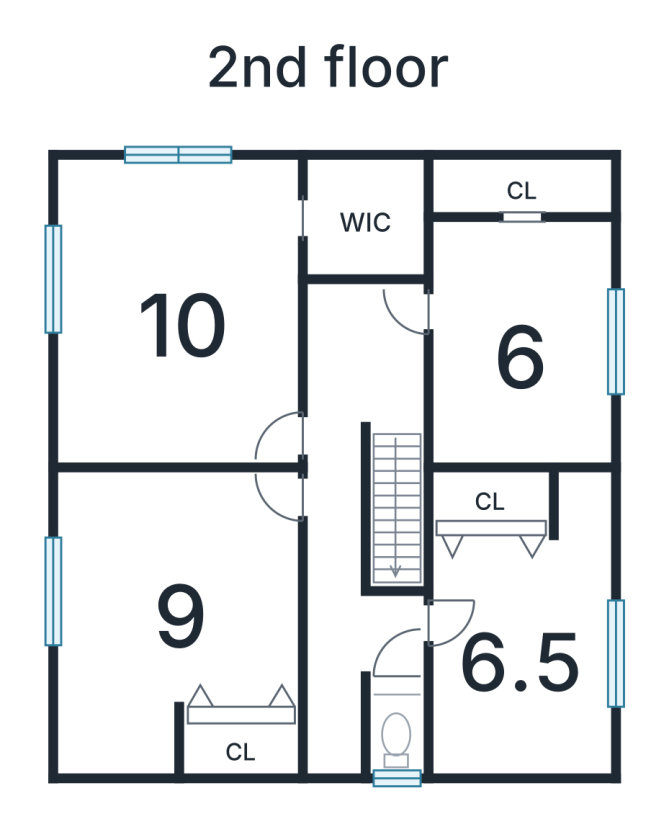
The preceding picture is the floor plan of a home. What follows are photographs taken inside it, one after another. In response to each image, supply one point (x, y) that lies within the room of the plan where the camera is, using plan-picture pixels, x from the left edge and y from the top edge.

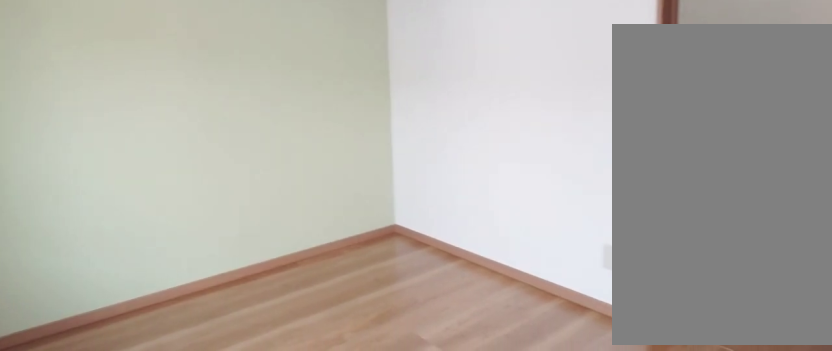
(517, 348)
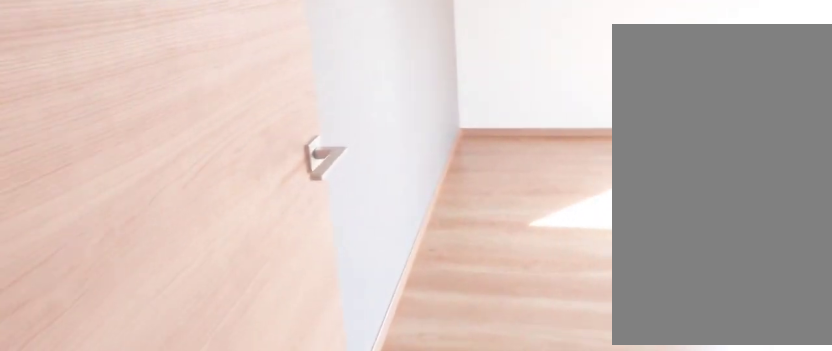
(180, 324)
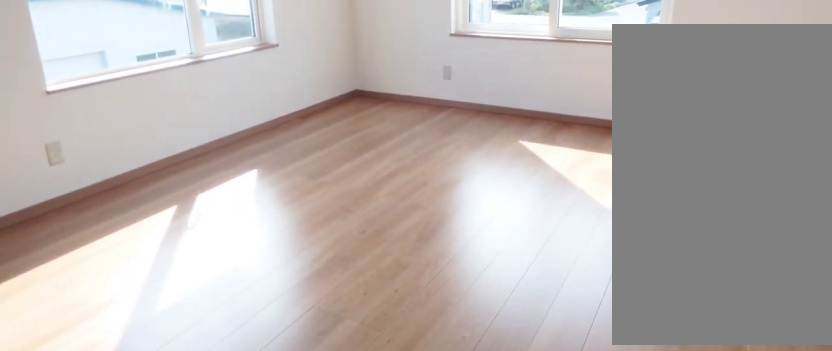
(180, 324)
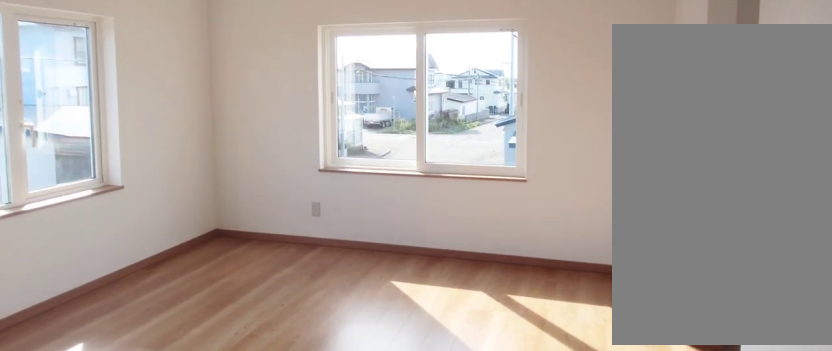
(180, 324)
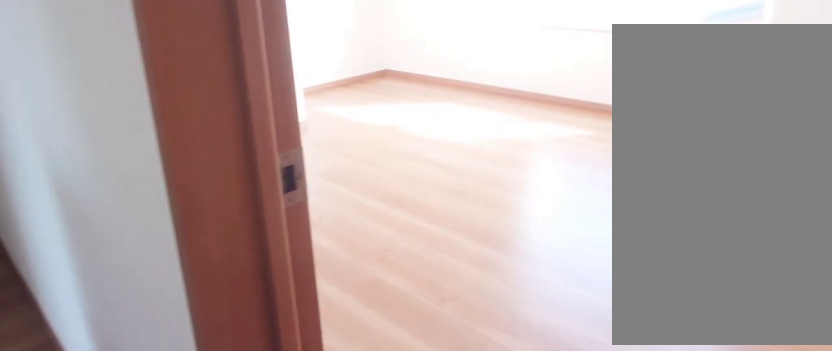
(175, 617)
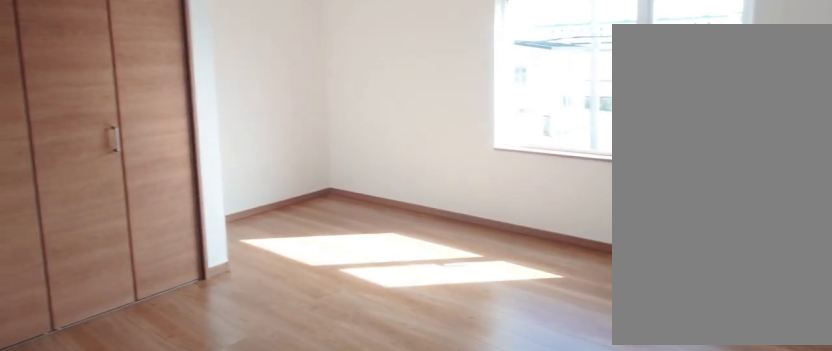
(175, 617)
